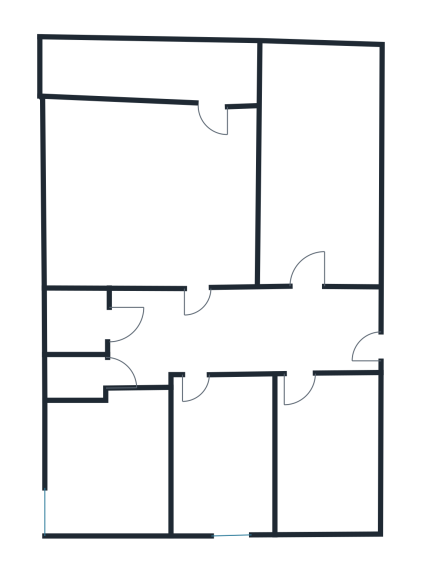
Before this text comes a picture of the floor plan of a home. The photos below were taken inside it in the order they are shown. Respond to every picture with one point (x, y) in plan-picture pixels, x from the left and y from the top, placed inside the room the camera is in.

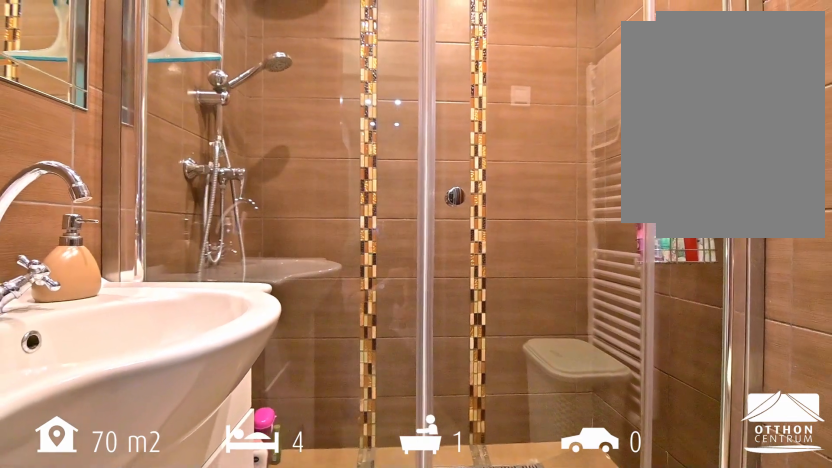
(76, 320)
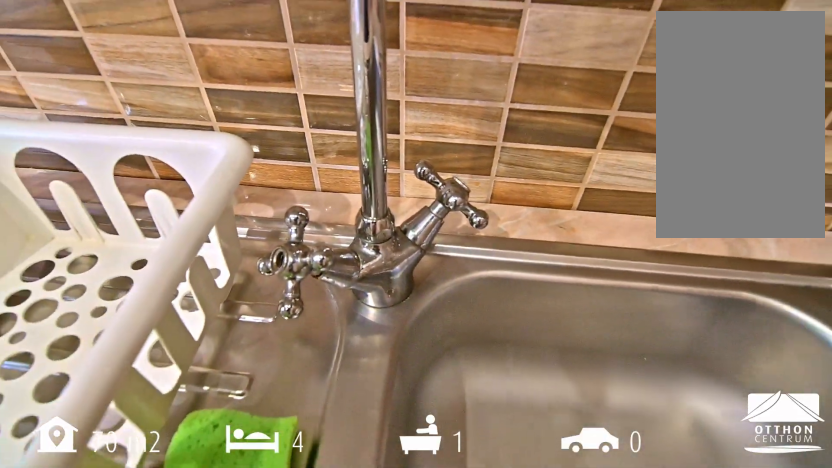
(108, 468)
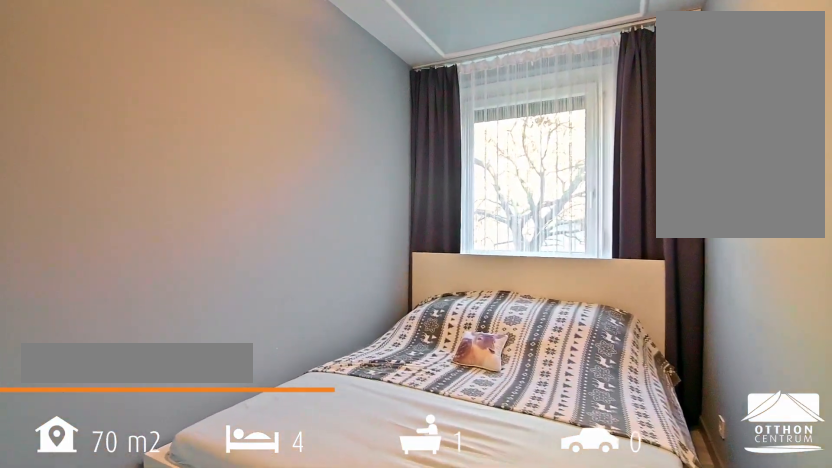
(224, 460)
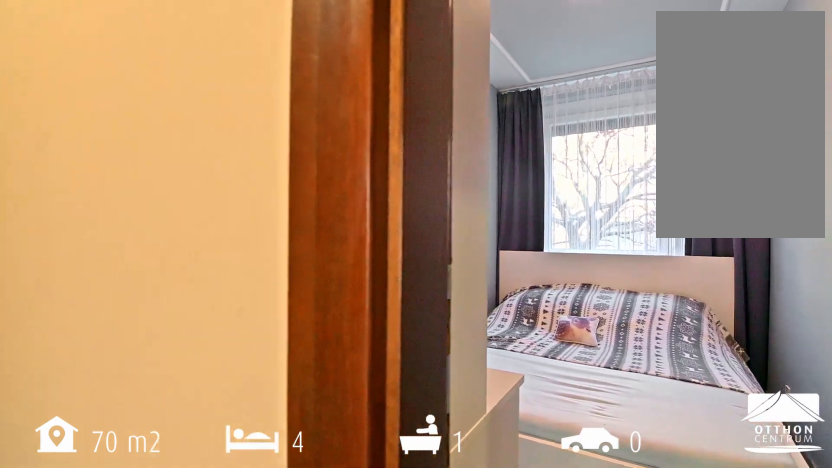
(224, 460)
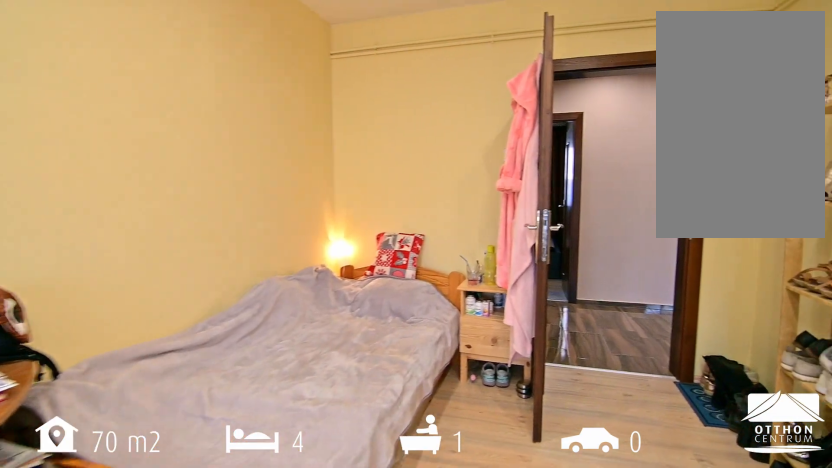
(319, 171)
